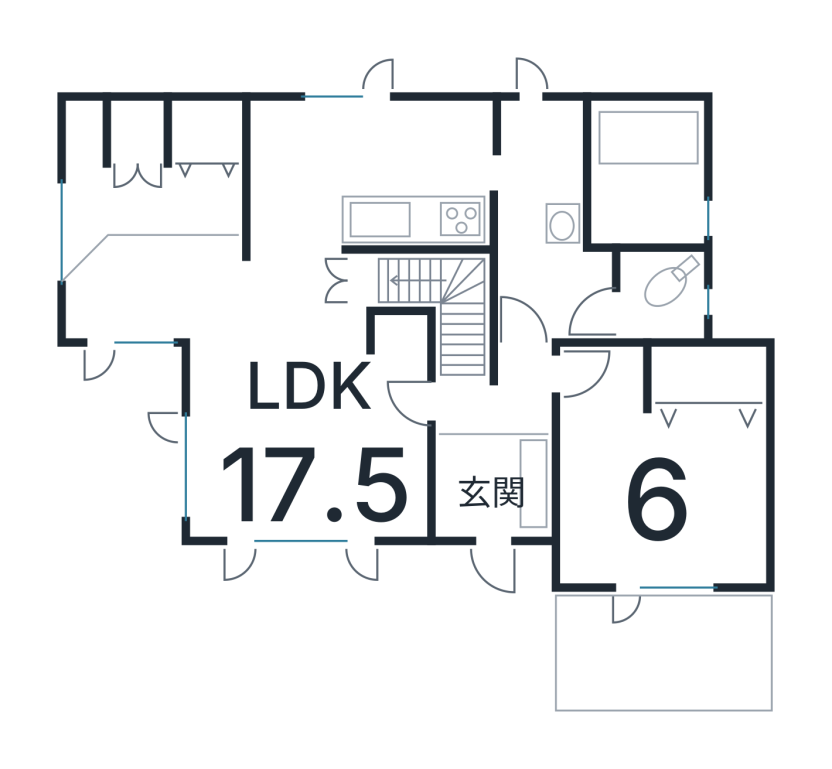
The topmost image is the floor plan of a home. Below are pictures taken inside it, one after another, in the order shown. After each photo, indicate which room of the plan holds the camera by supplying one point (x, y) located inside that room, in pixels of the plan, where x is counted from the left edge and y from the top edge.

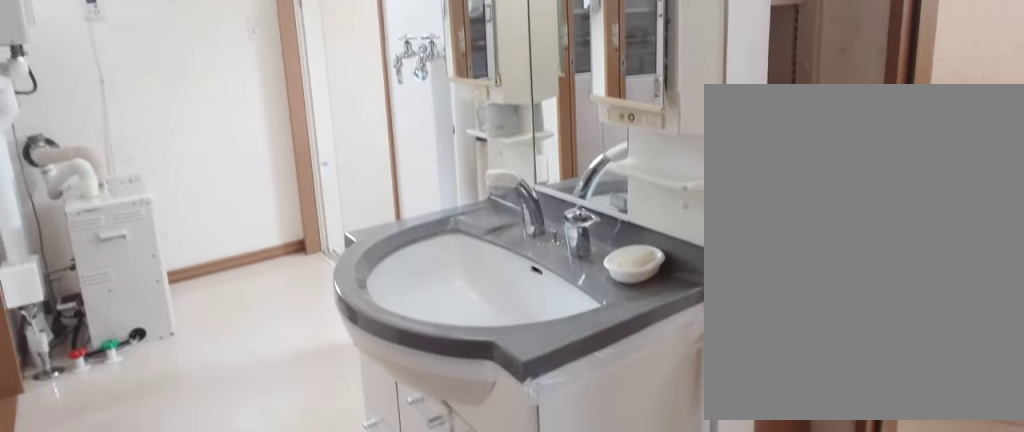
(533, 243)
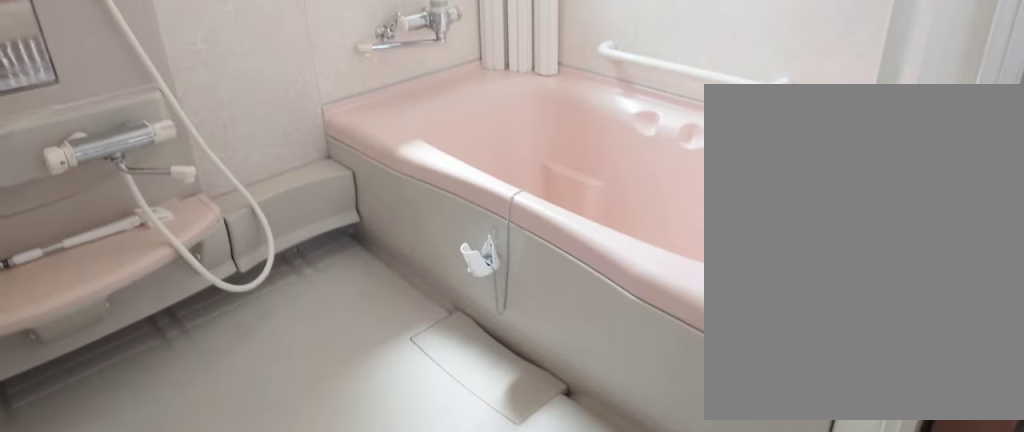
(643, 224)
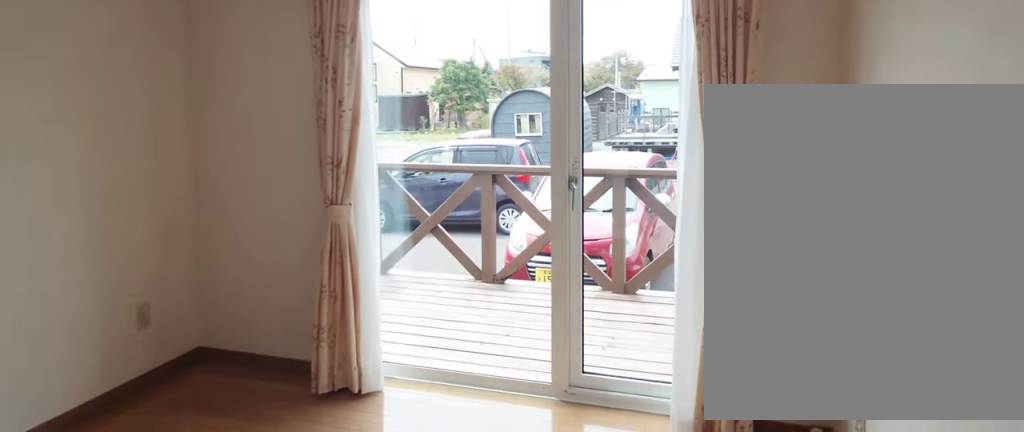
(669, 524)
